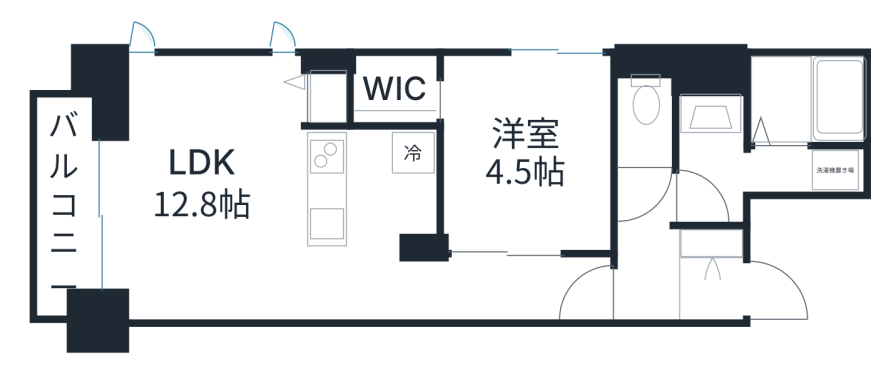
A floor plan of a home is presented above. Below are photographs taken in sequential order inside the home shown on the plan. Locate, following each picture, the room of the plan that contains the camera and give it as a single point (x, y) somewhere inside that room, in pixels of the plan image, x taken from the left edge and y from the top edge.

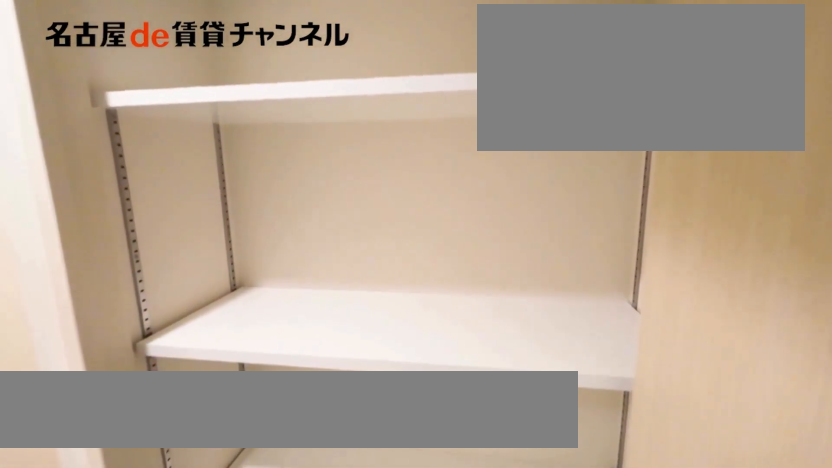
(713, 240)
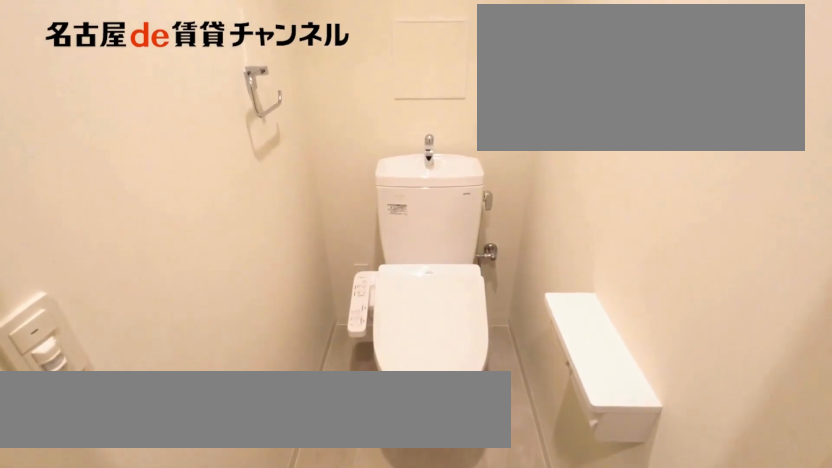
(647, 109)
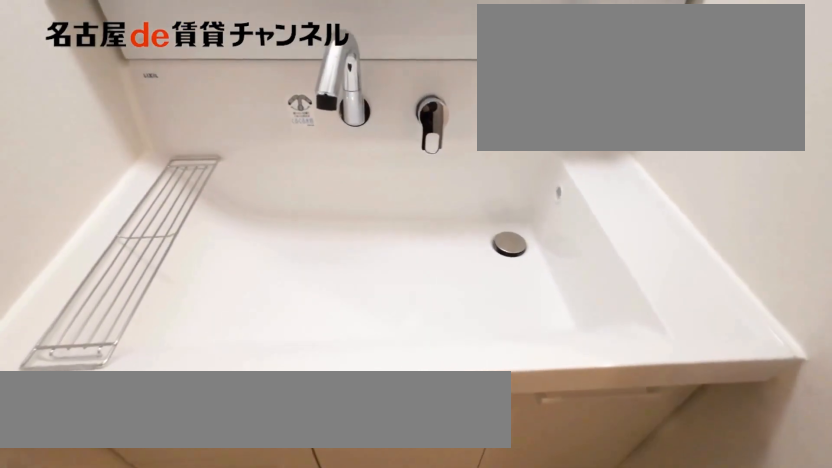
(764, 172)
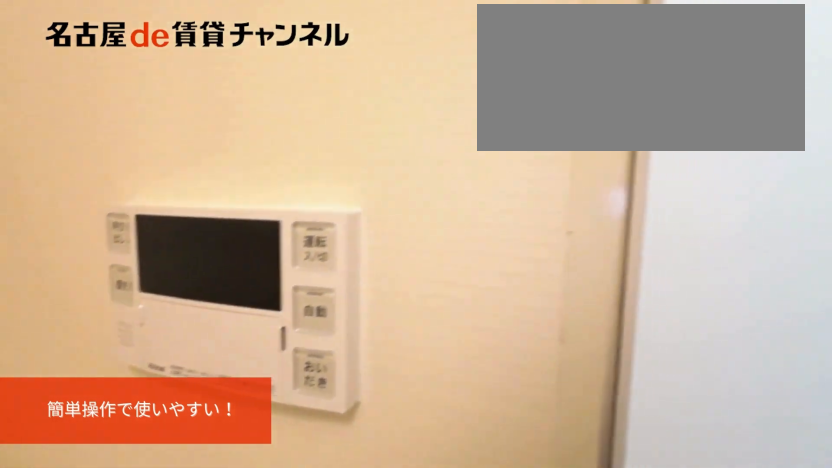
(762, 131)
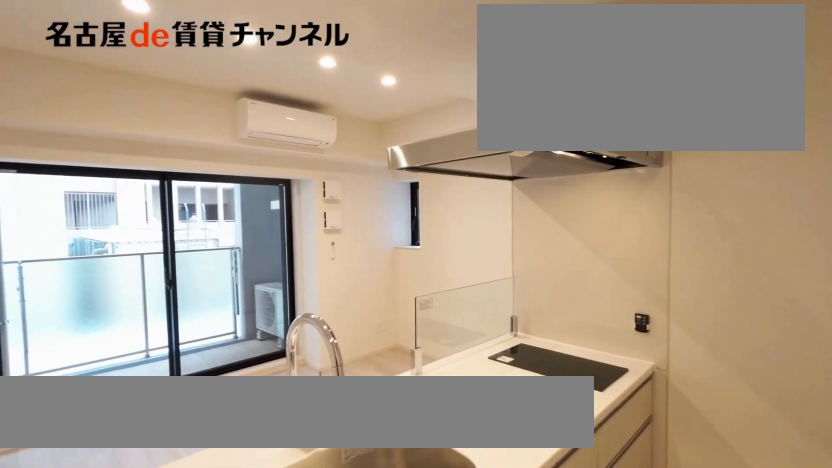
(374, 191)
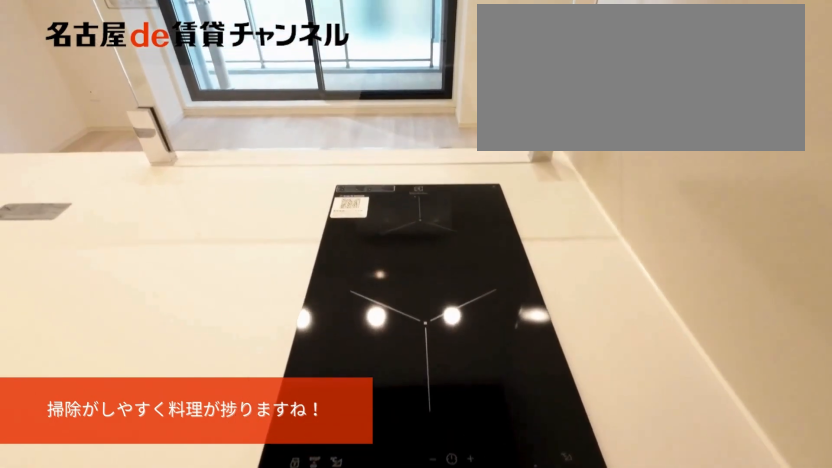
(374, 191)
